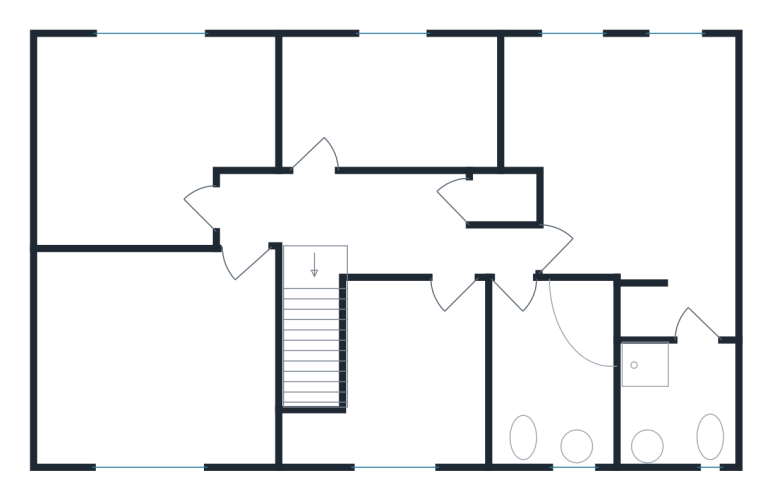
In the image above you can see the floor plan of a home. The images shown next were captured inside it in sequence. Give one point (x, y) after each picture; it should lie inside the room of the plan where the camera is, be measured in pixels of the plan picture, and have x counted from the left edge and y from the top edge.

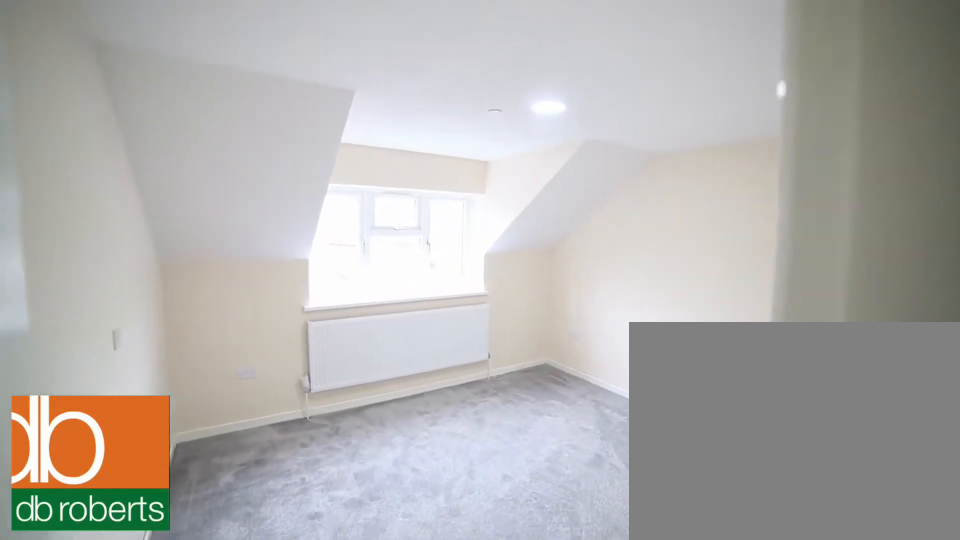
(156, 359)
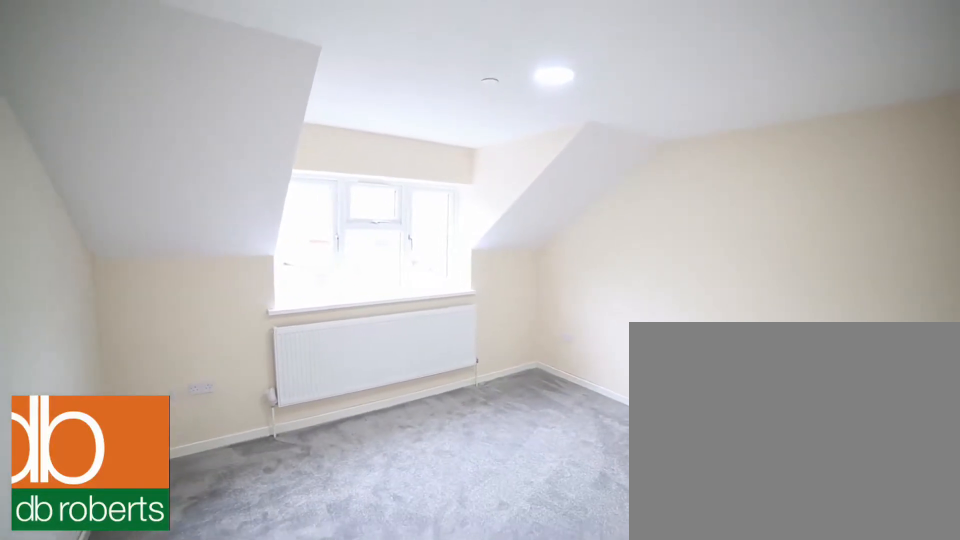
(156, 359)
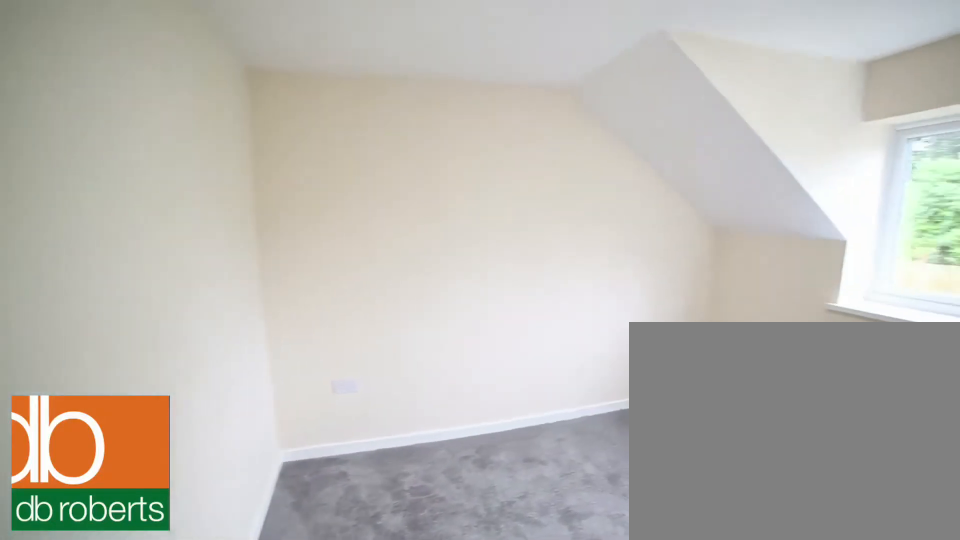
(147, 132)
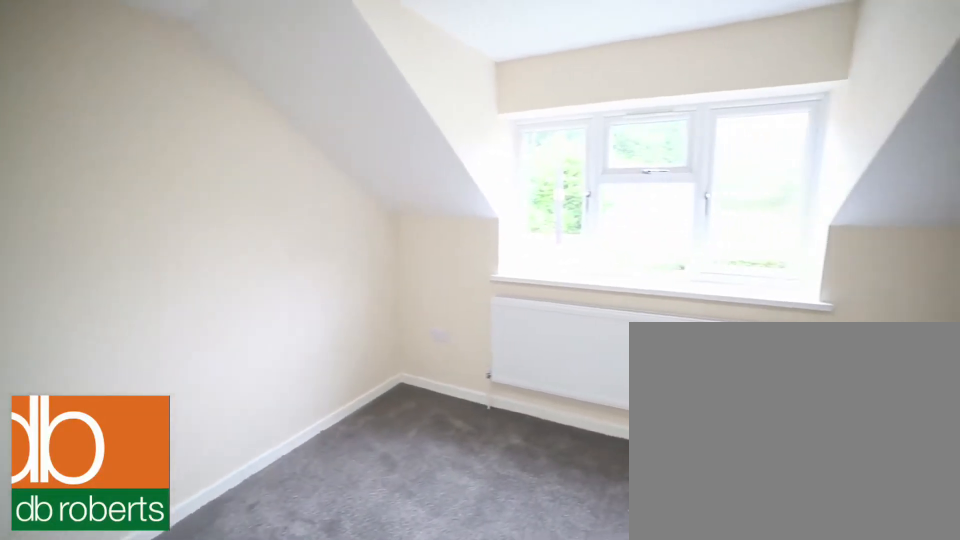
(147, 132)
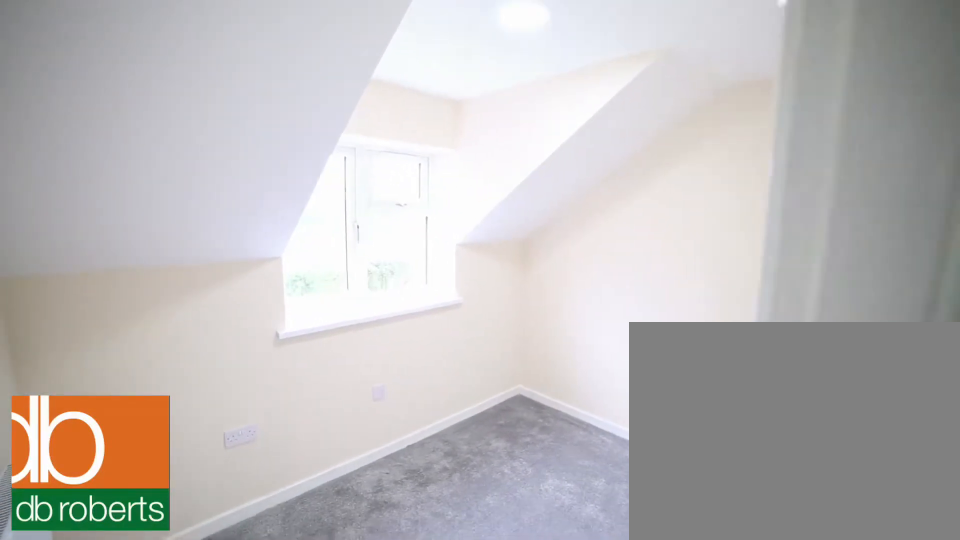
(392, 101)
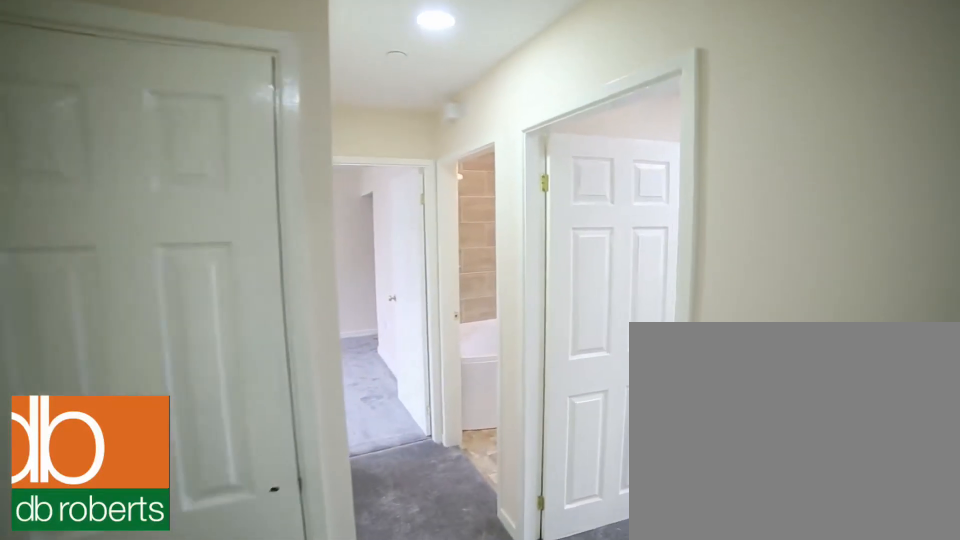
(373, 226)
